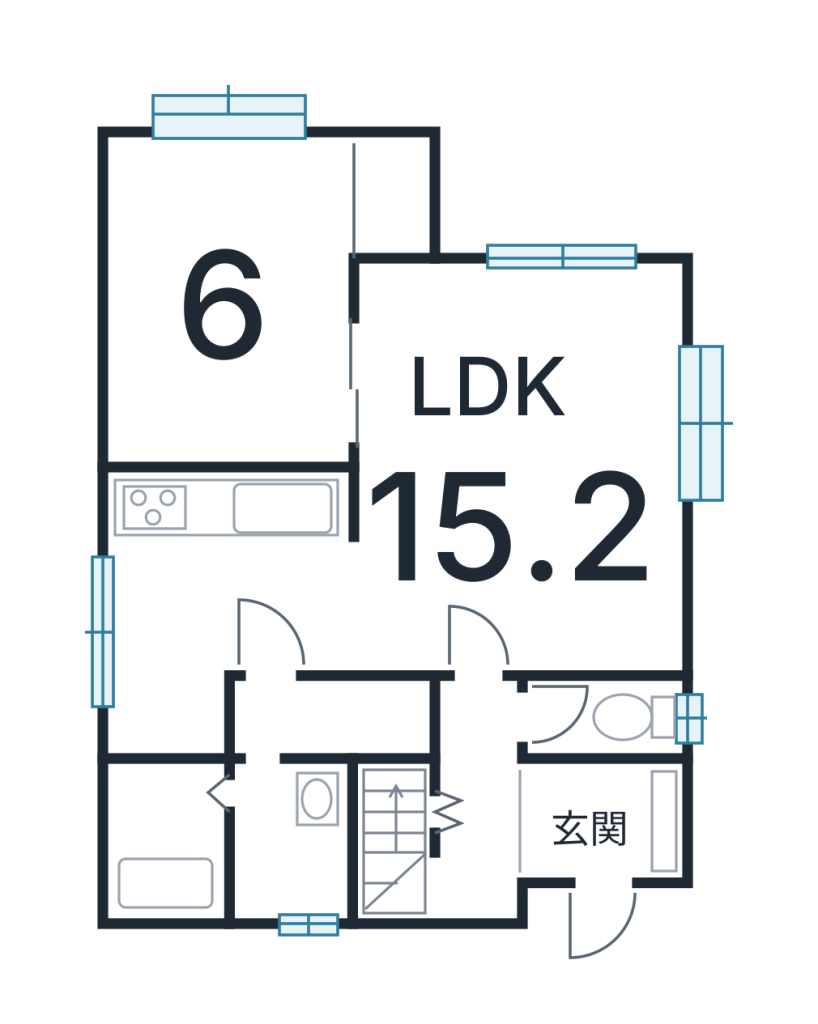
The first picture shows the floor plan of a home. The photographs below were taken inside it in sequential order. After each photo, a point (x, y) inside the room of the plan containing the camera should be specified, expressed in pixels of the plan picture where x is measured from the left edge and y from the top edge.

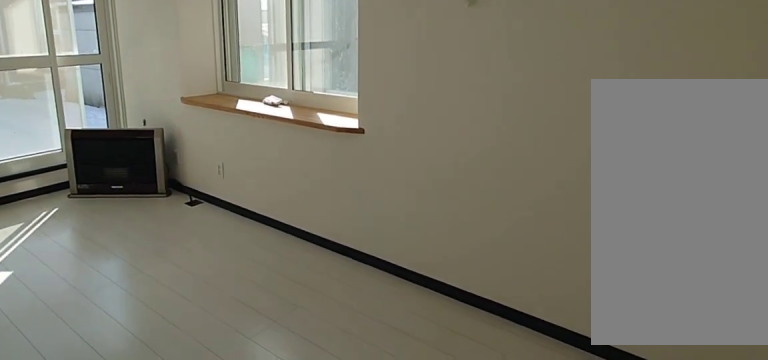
(532, 478)
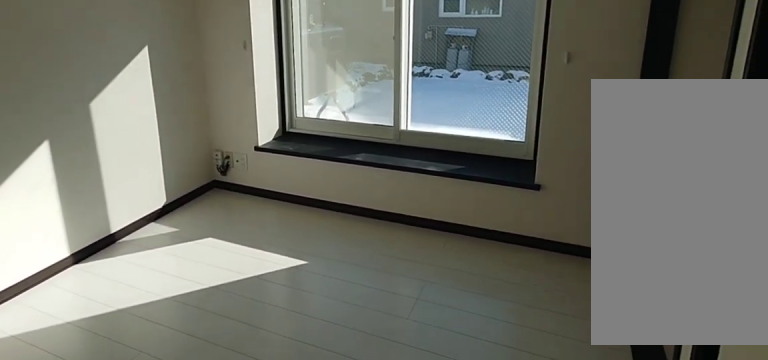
(217, 297)
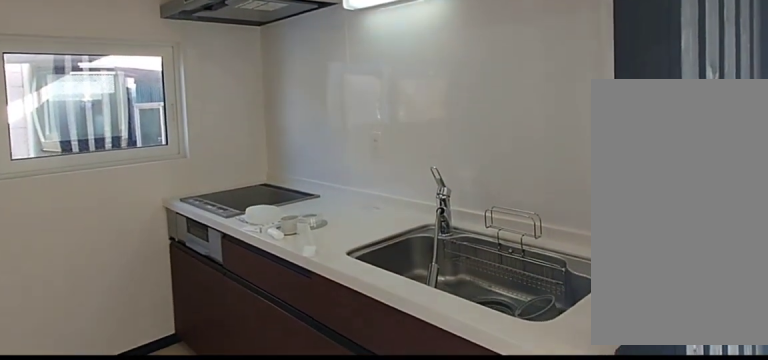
(230, 614)
